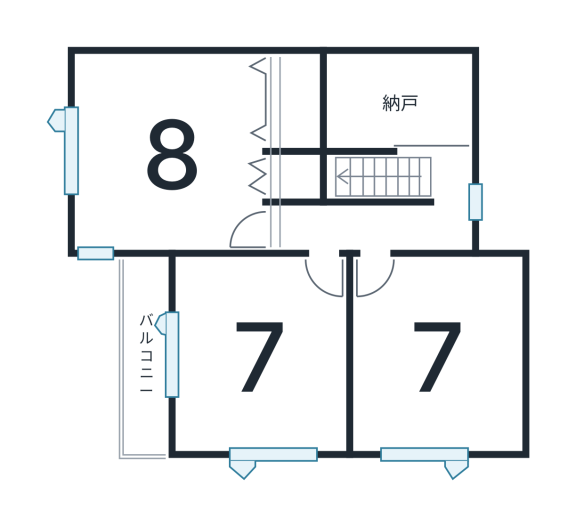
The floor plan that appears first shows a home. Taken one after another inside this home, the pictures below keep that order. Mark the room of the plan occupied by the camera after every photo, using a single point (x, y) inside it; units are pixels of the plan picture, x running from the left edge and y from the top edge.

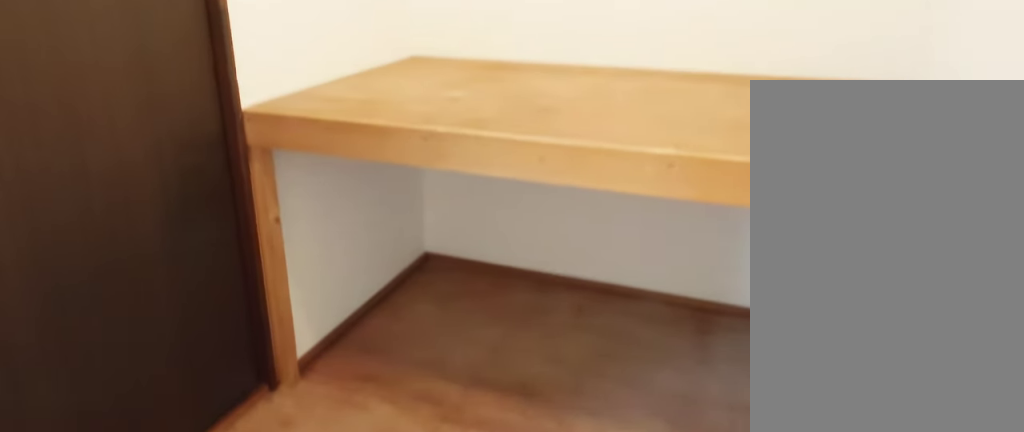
(398, 111)
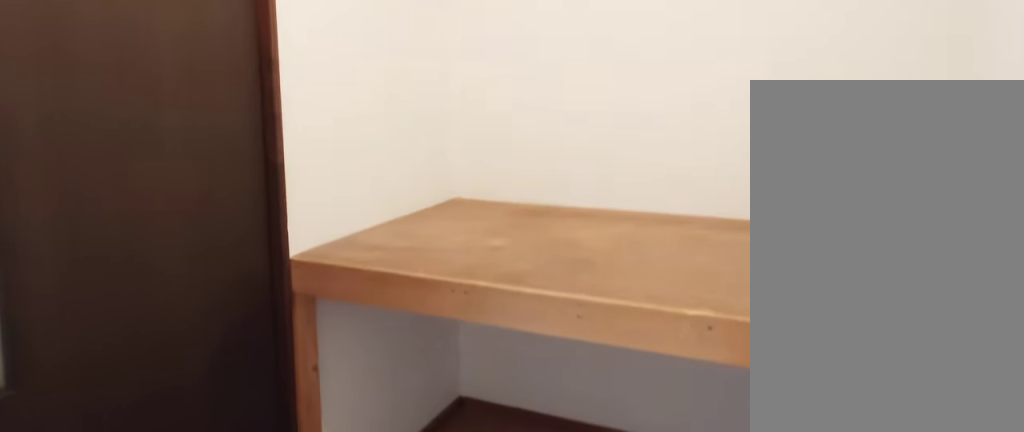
(398, 111)
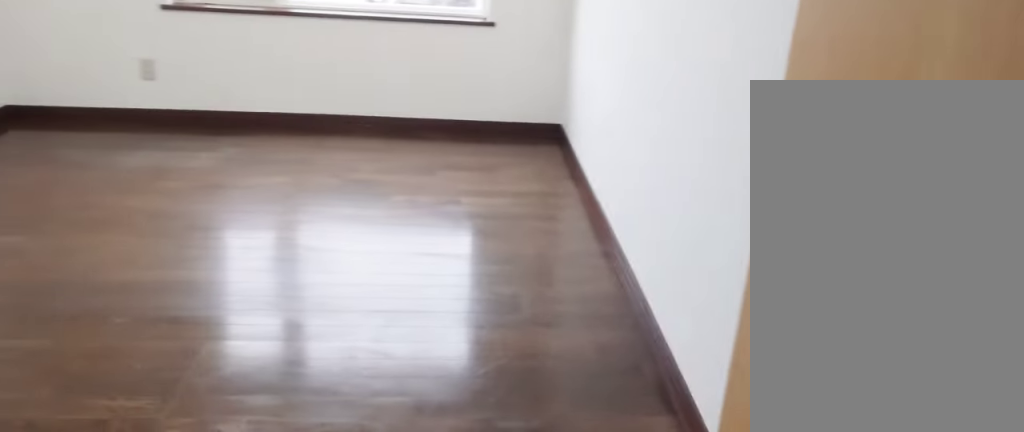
(433, 373)
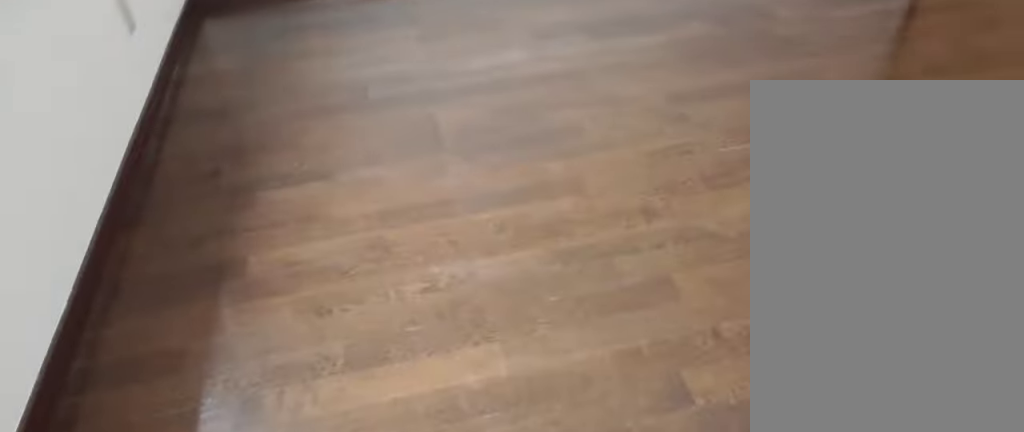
(170, 160)
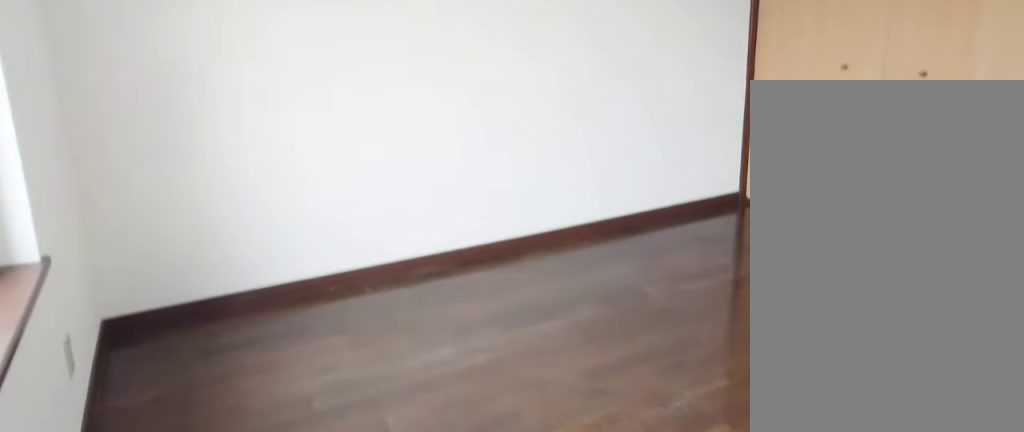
(170, 160)
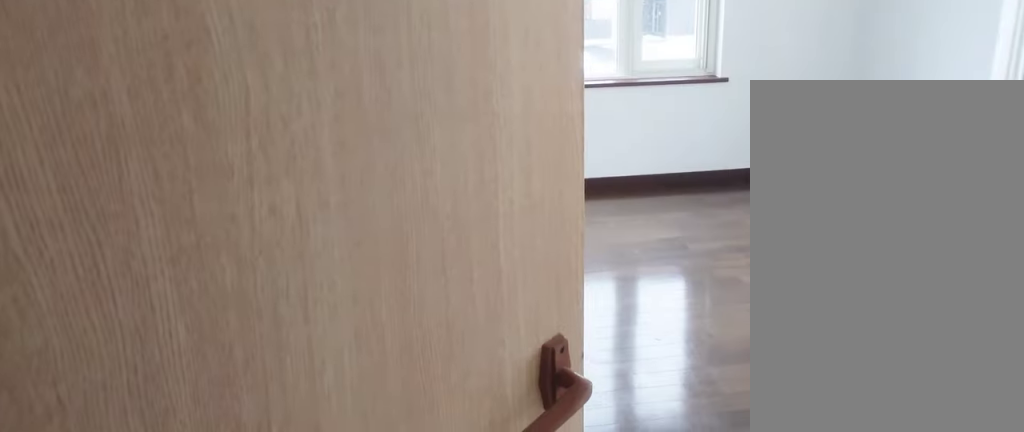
(256, 367)
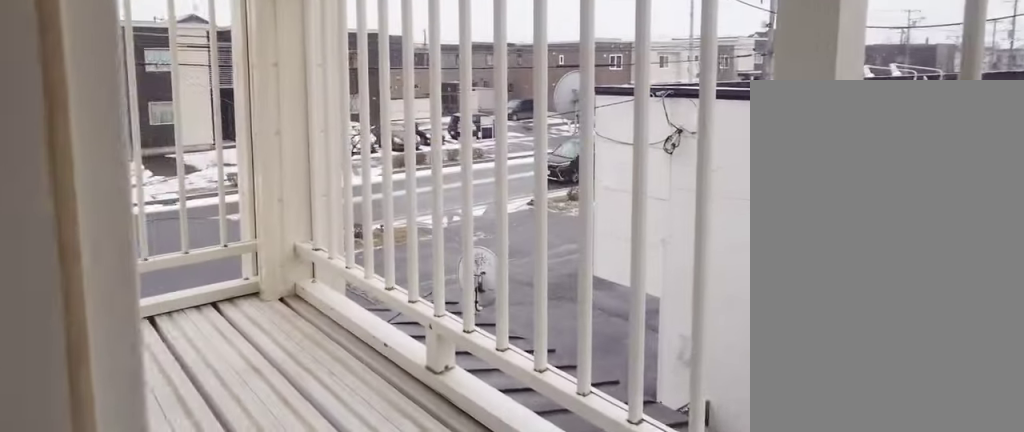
(145, 367)
